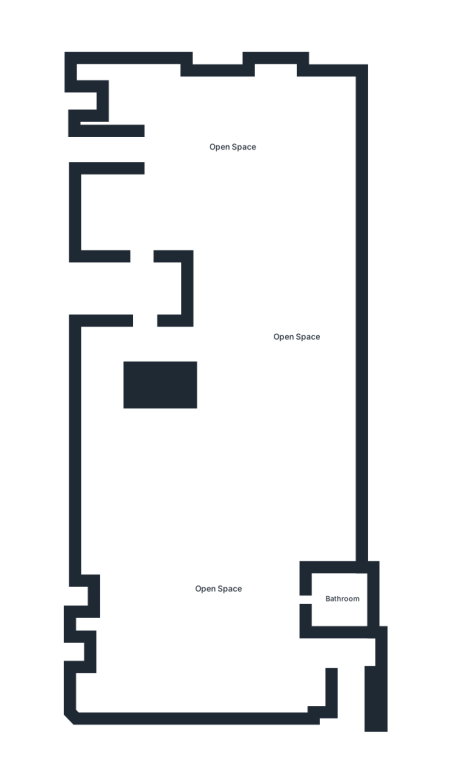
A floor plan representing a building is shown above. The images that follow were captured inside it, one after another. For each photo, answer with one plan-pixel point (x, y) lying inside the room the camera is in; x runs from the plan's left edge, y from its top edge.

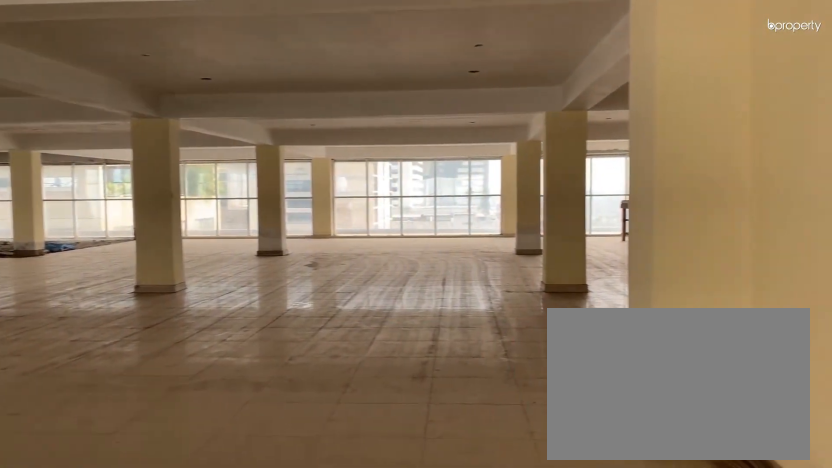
(234, 147)
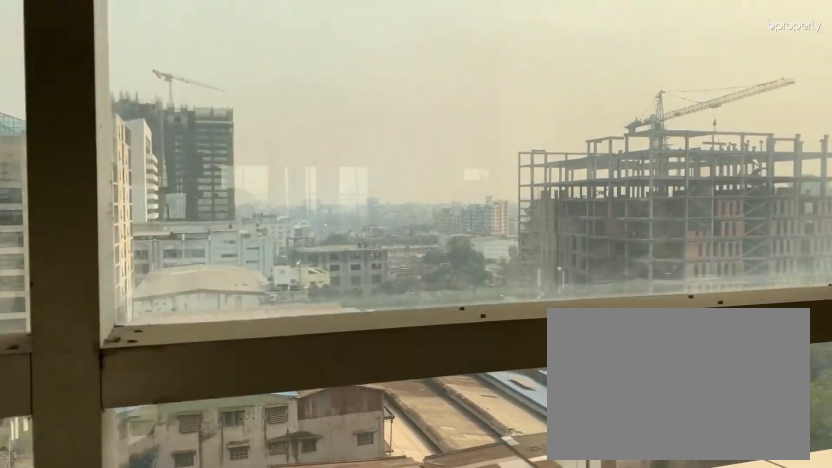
(234, 147)
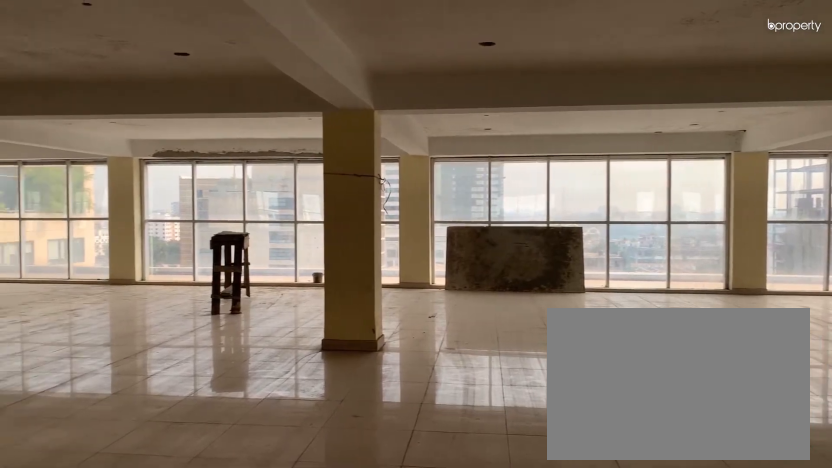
(294, 338)
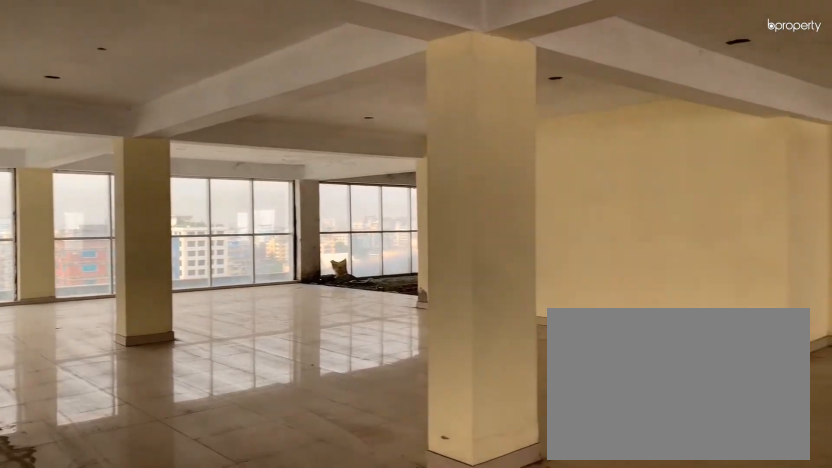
(295, 337)
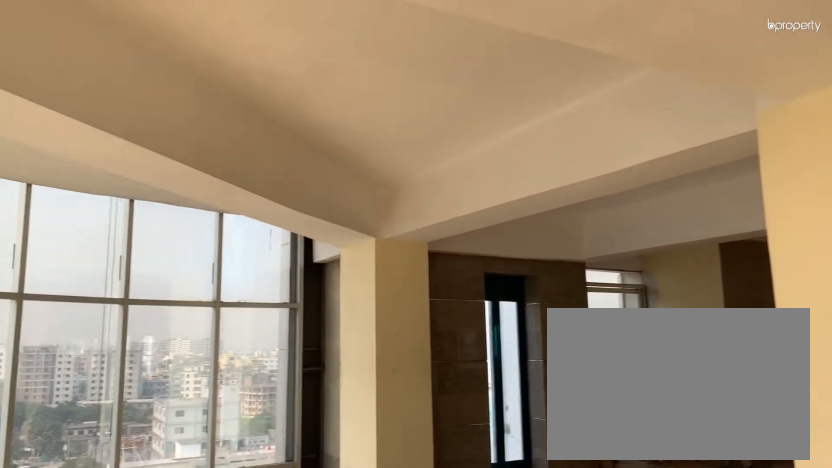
(217, 589)
